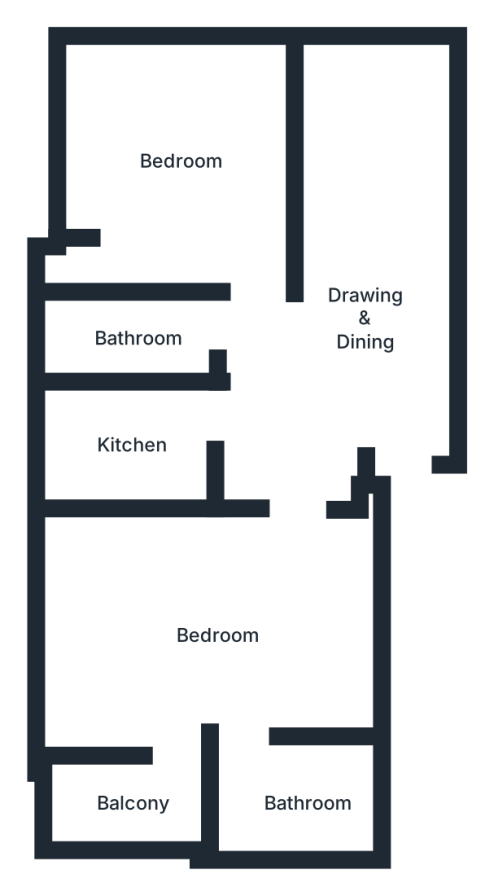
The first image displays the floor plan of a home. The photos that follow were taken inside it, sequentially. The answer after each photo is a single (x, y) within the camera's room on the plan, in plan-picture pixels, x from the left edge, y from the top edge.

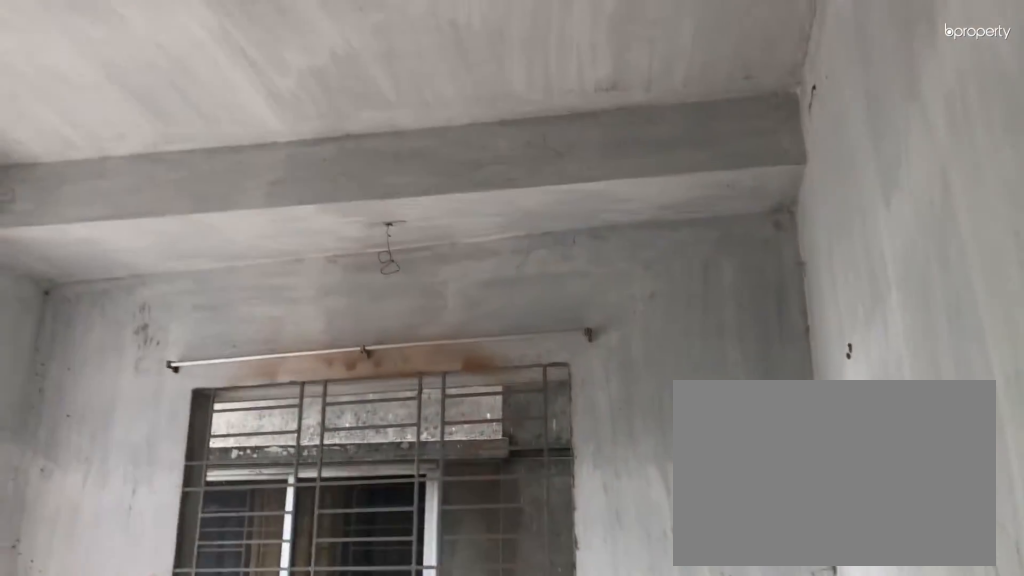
(227, 628)
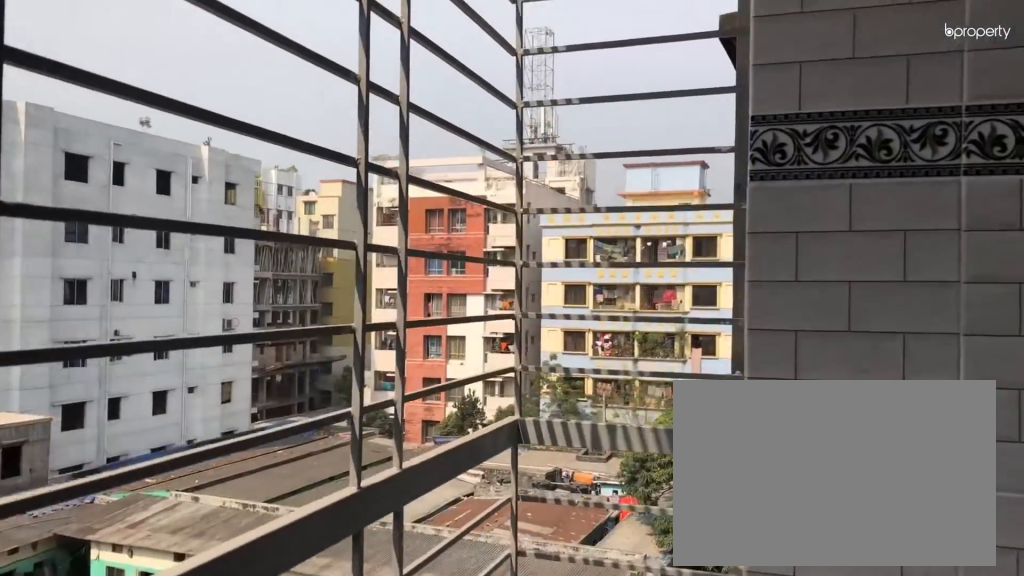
(131, 796)
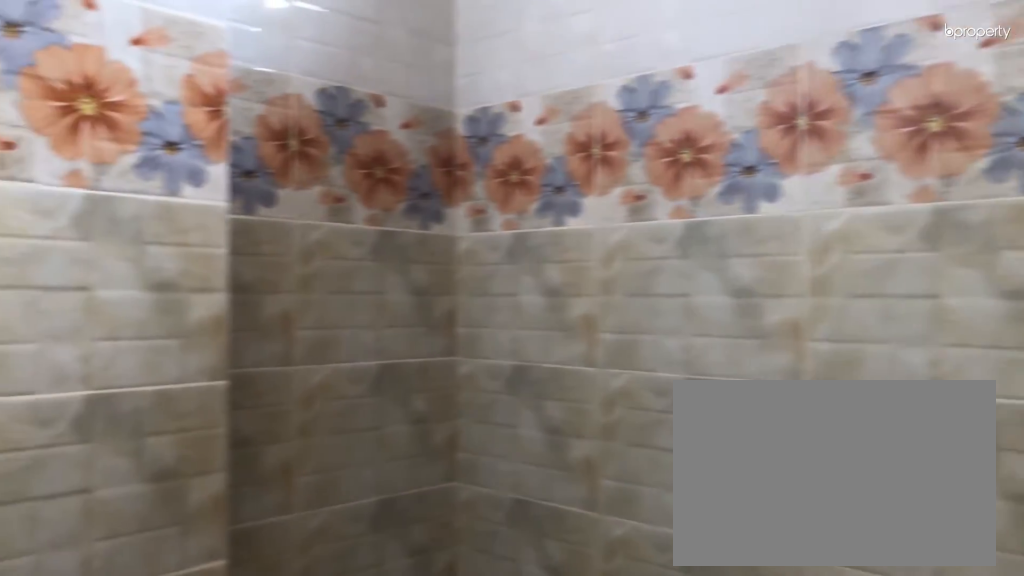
(310, 797)
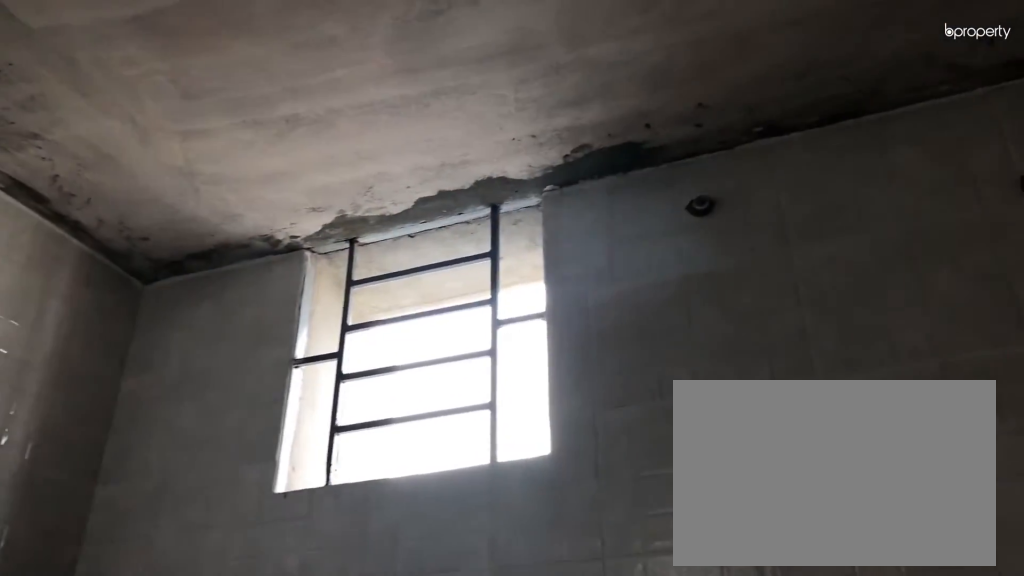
(310, 797)
